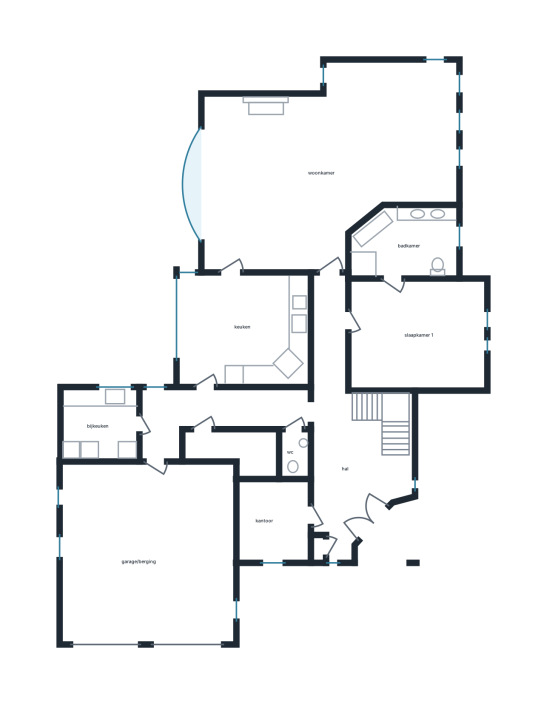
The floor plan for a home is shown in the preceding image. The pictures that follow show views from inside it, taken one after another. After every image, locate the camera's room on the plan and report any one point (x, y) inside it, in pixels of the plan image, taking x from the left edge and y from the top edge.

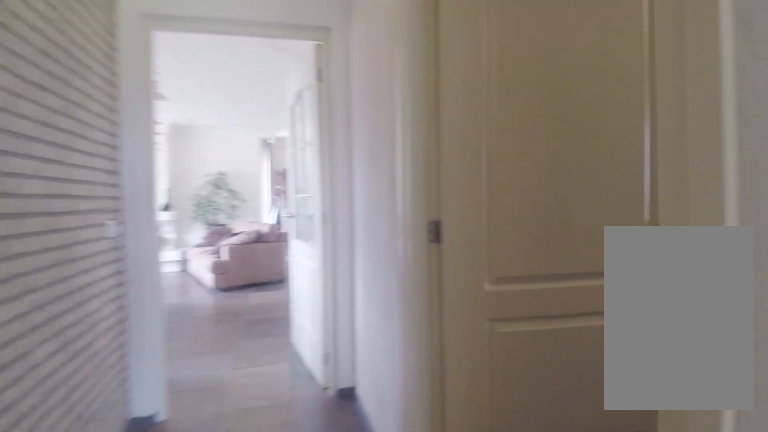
(345, 435)
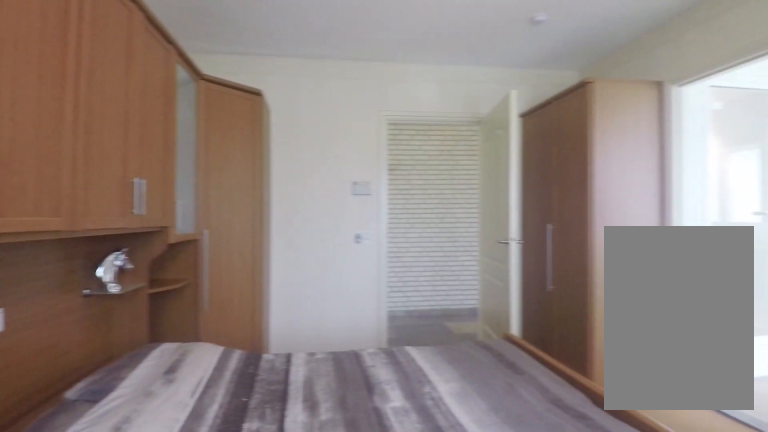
(415, 334)
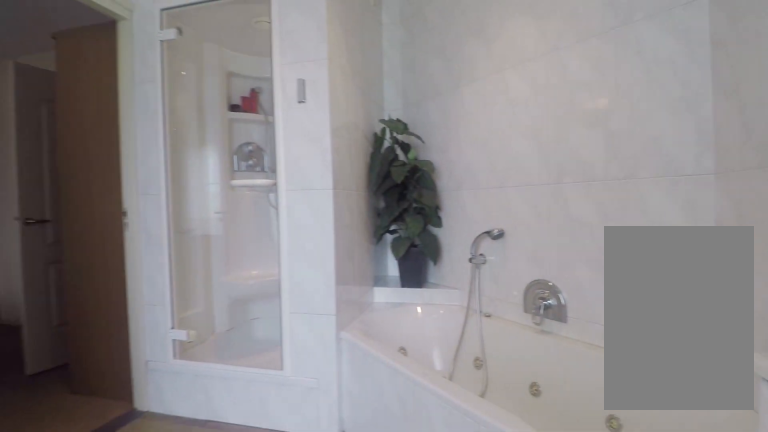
(405, 243)
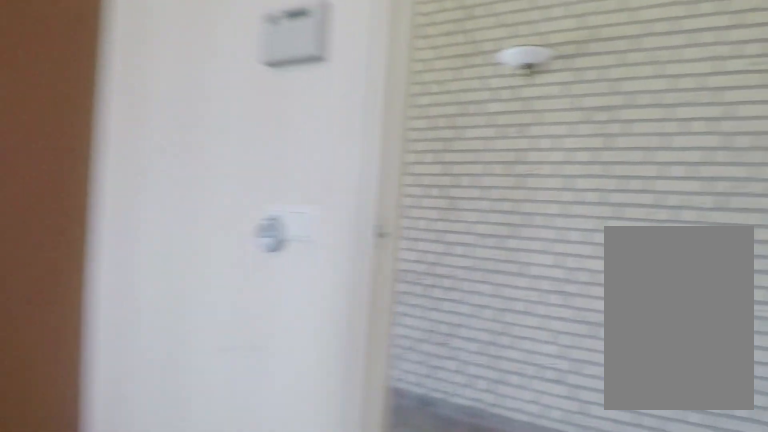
(415, 334)
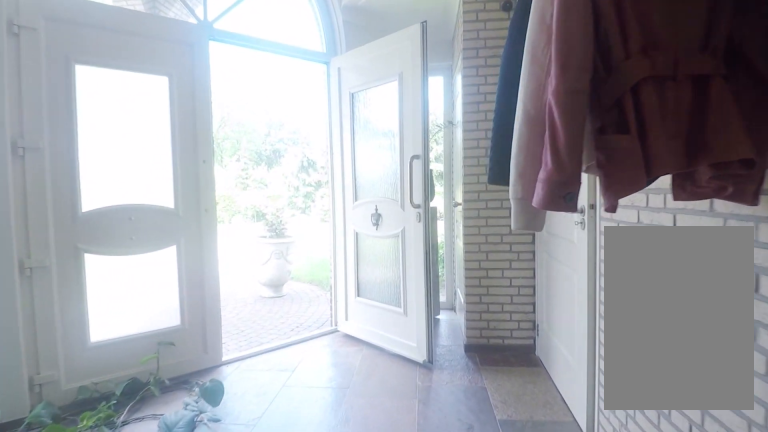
(345, 435)
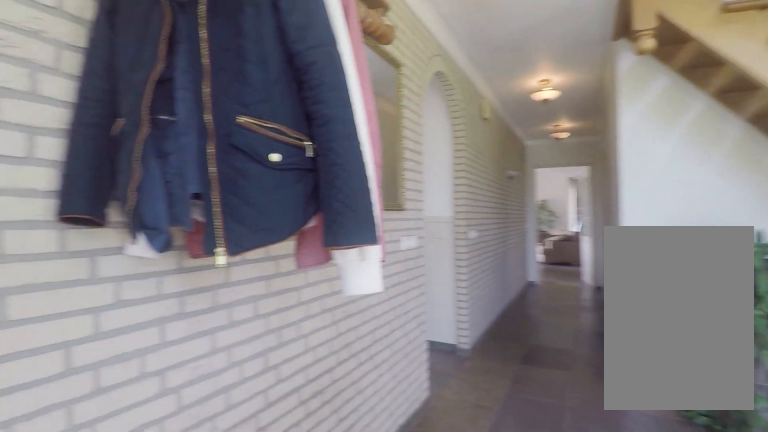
(345, 435)
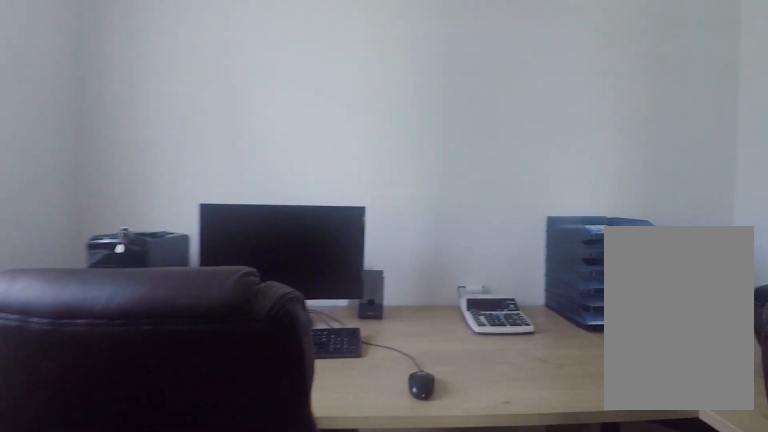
(272, 521)
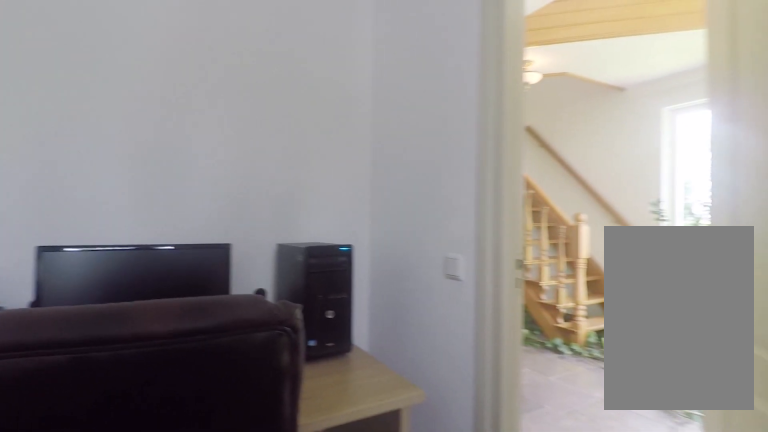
(272, 521)
